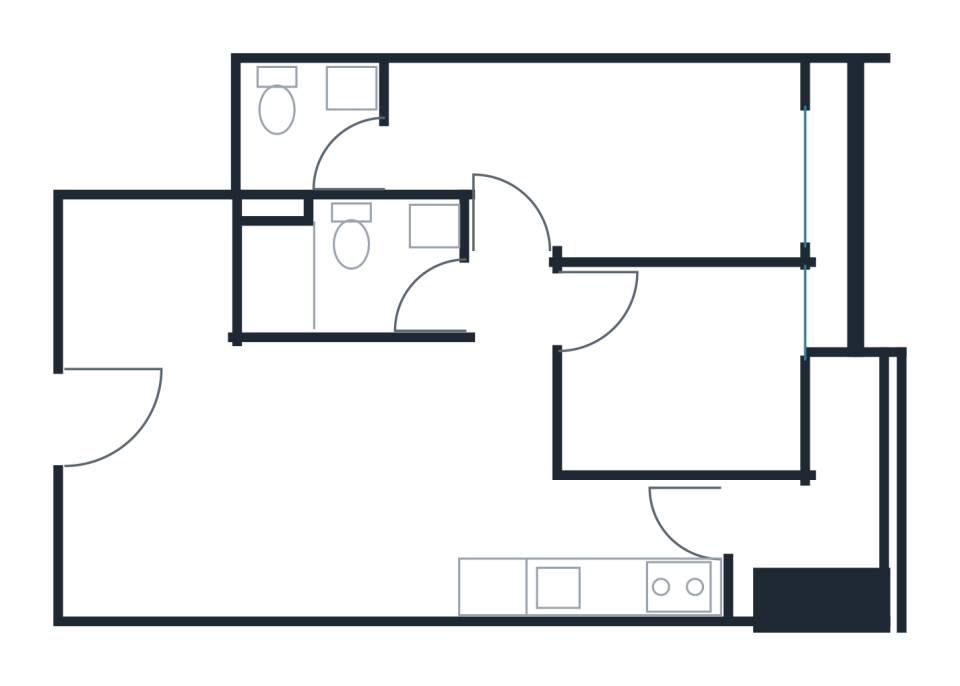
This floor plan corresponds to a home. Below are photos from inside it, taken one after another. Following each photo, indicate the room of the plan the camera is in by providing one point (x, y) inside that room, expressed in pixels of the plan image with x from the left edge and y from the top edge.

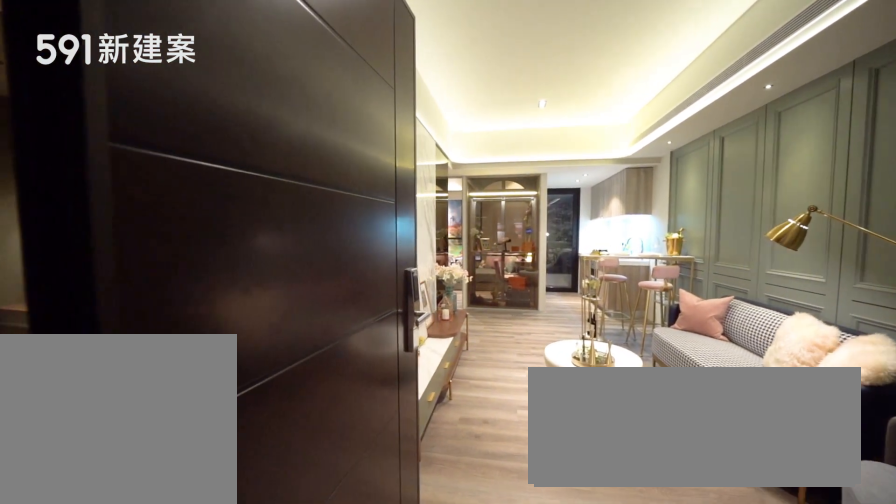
(112, 424)
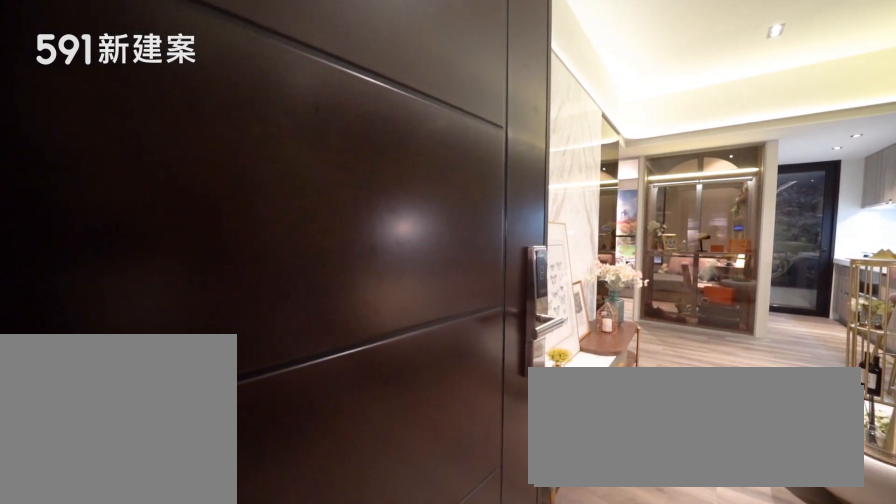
(112, 424)
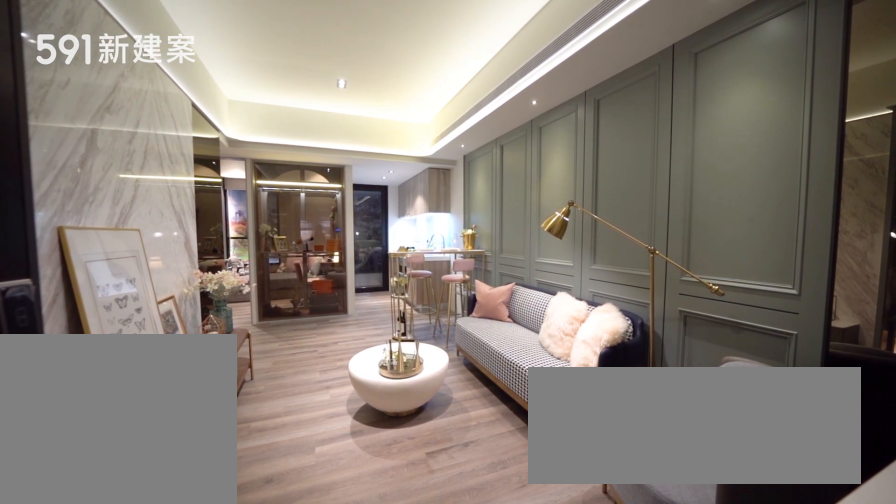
(261, 477)
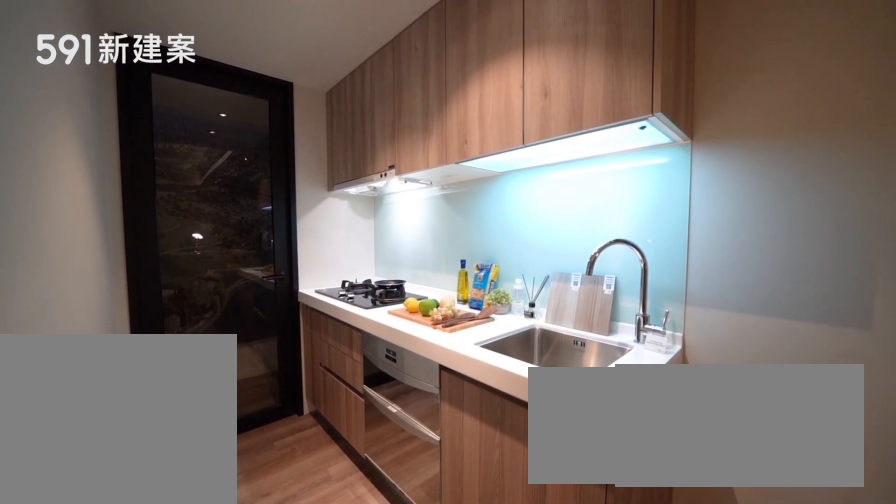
(588, 549)
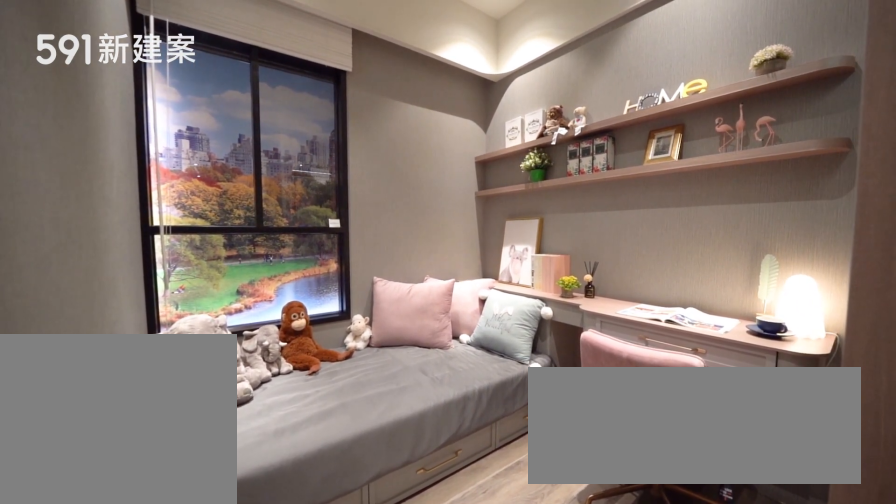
(682, 372)
